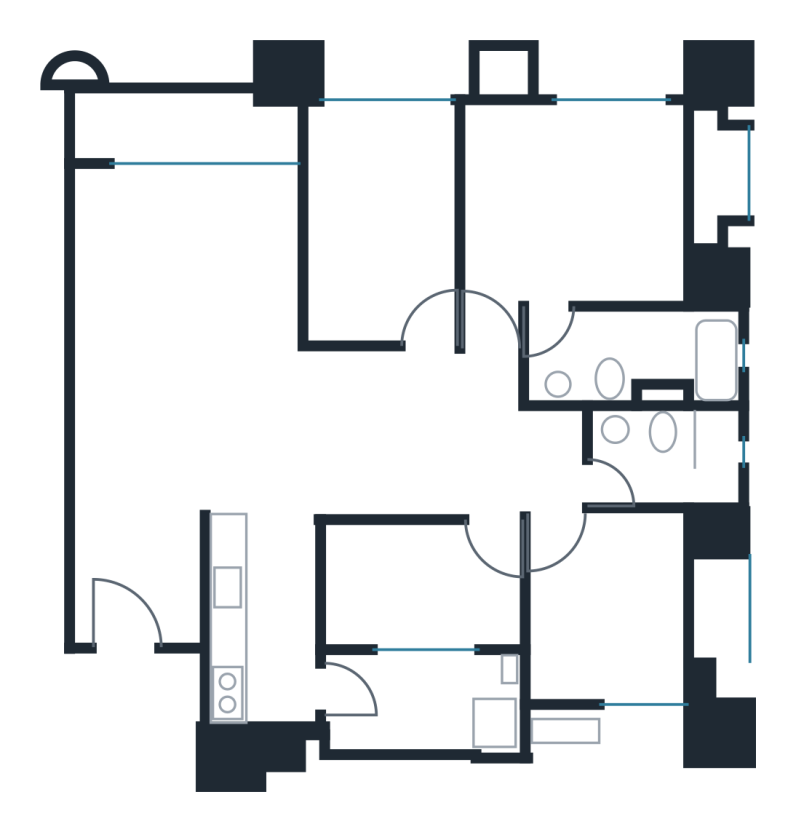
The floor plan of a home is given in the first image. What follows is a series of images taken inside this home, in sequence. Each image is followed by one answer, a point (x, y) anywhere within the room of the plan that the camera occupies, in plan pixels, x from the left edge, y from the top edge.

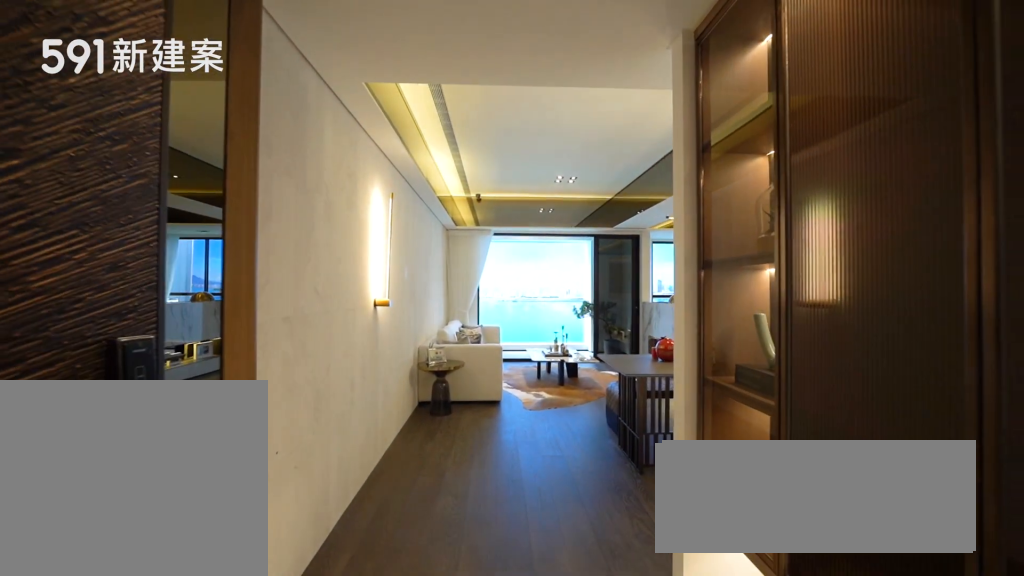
(140, 576)
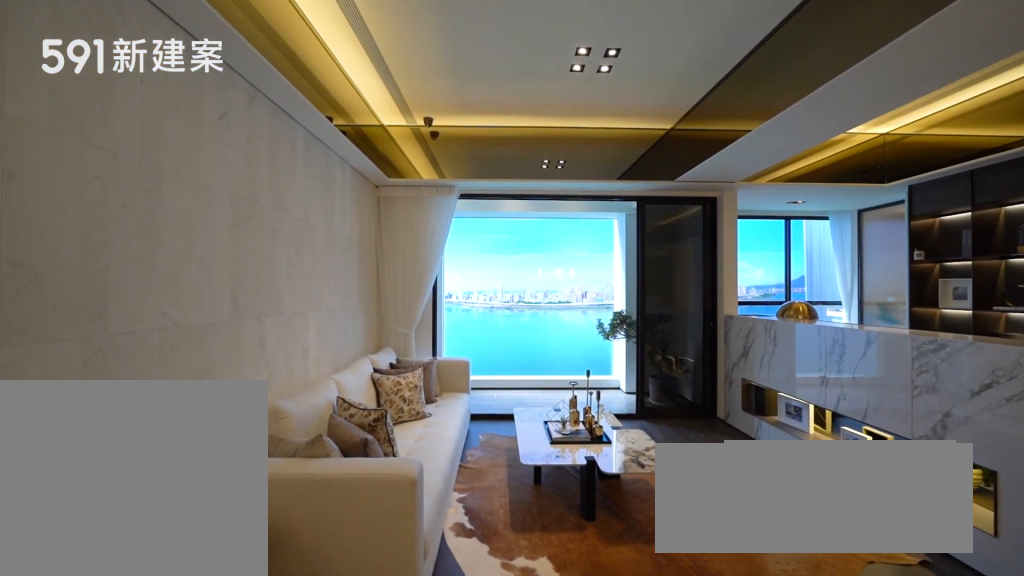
(185, 307)
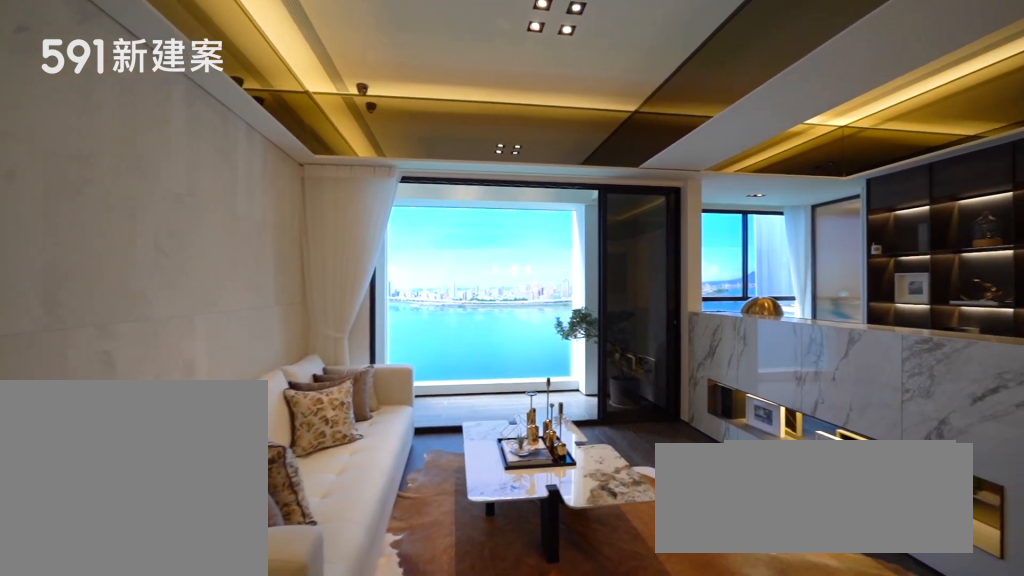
(185, 307)
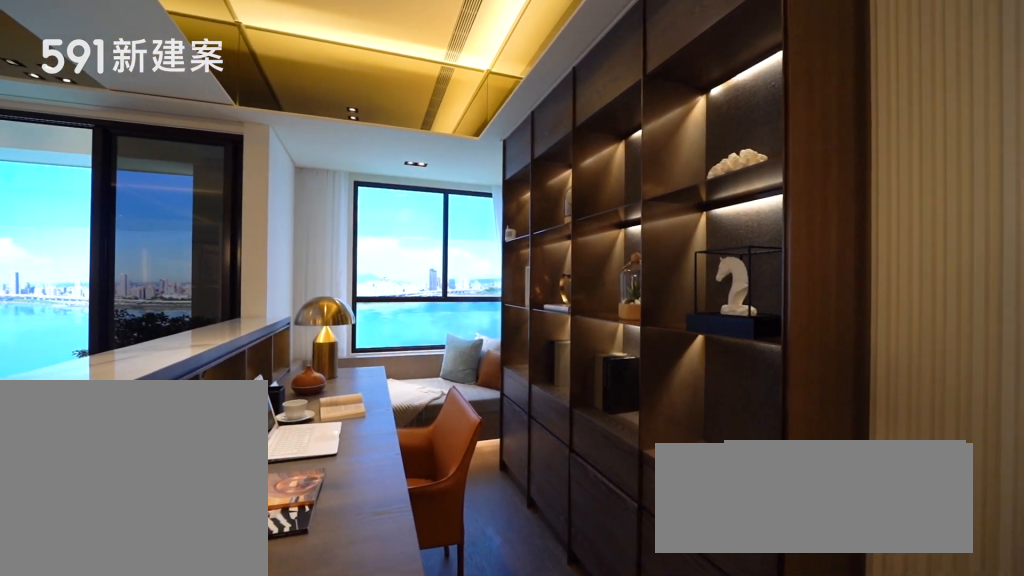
(381, 215)
